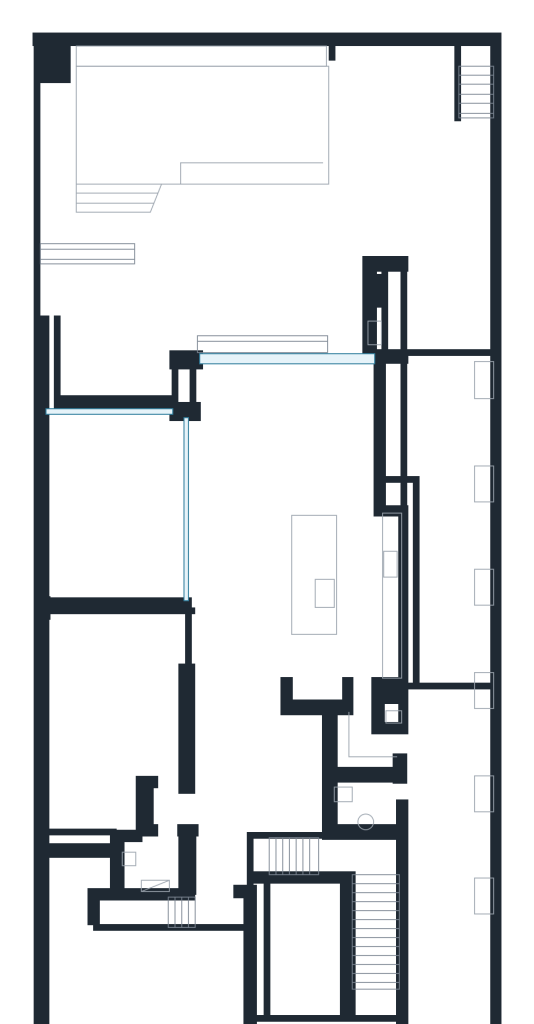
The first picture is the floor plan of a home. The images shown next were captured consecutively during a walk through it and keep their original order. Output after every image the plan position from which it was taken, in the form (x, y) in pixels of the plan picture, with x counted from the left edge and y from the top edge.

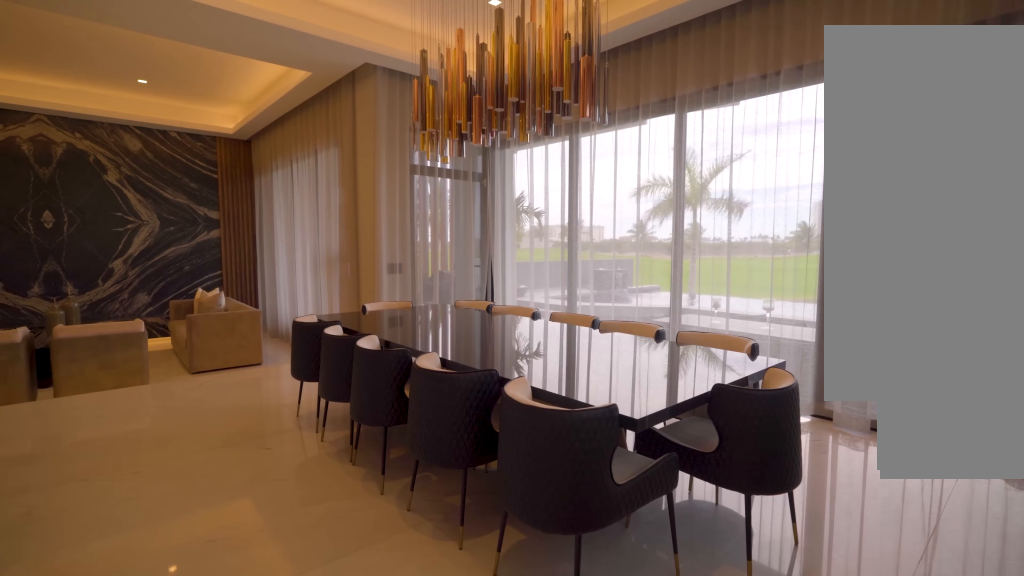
(329, 490)
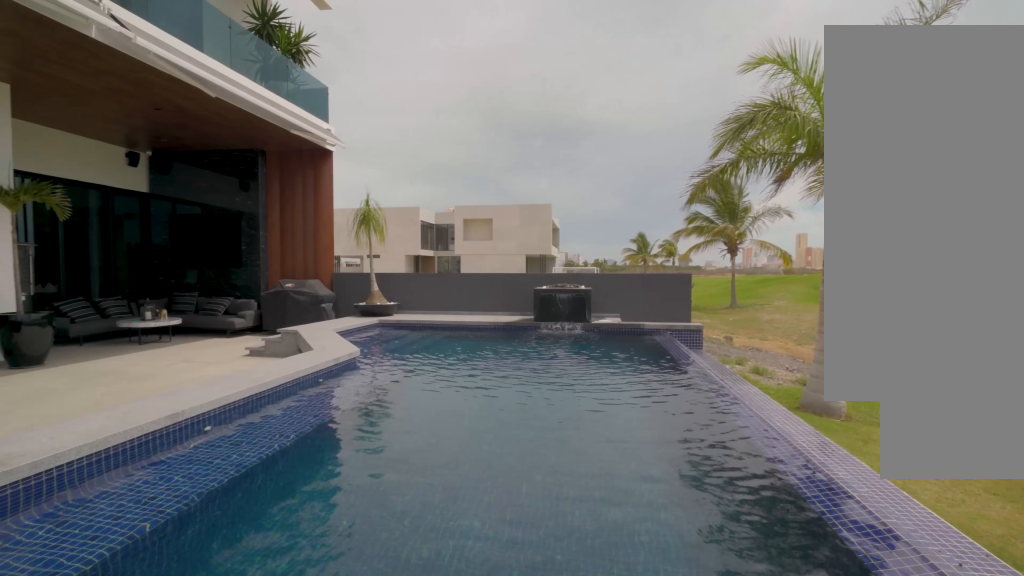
(369, 129)
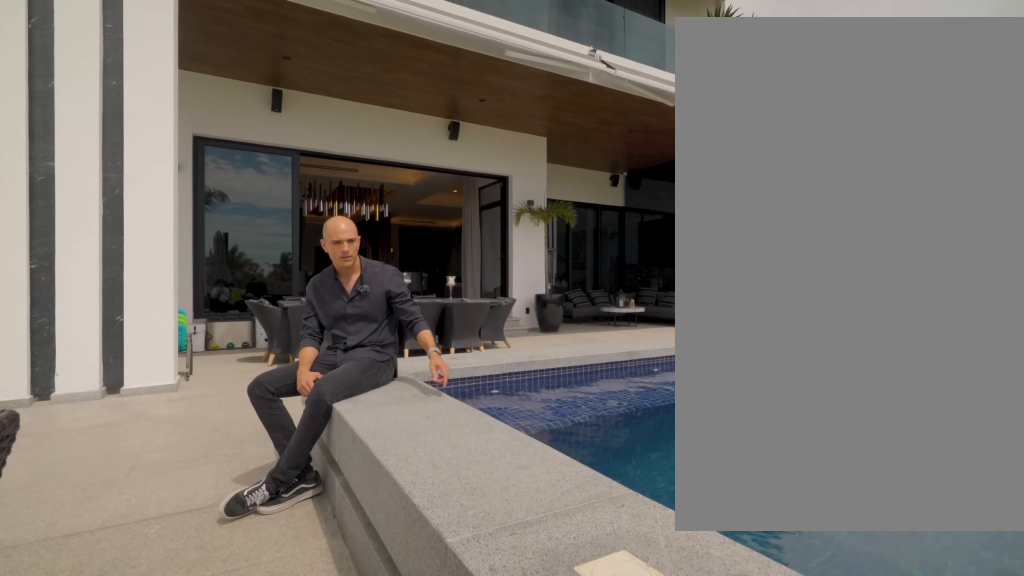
(369, 130)
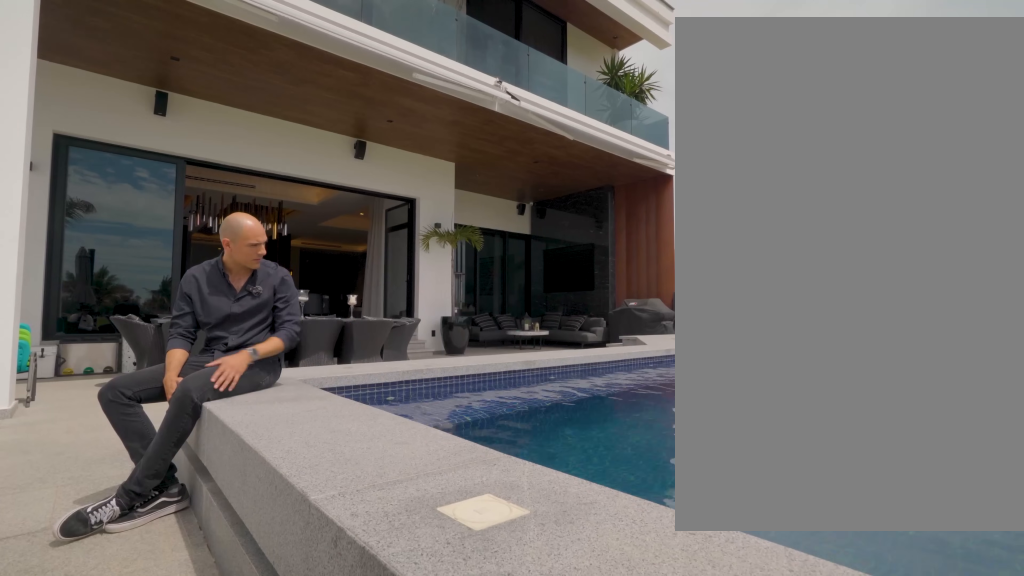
(369, 130)
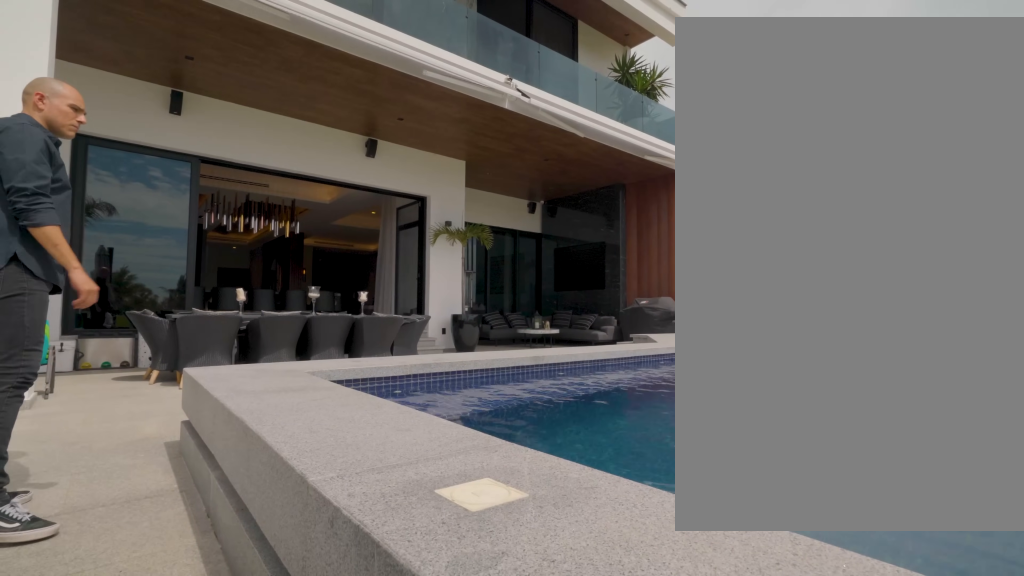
(369, 130)
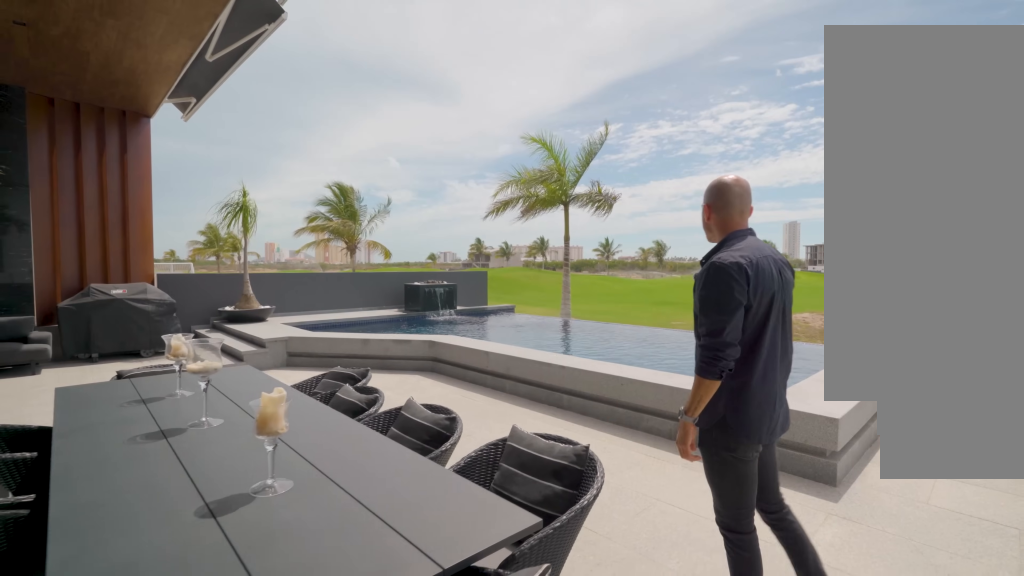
(335, 316)
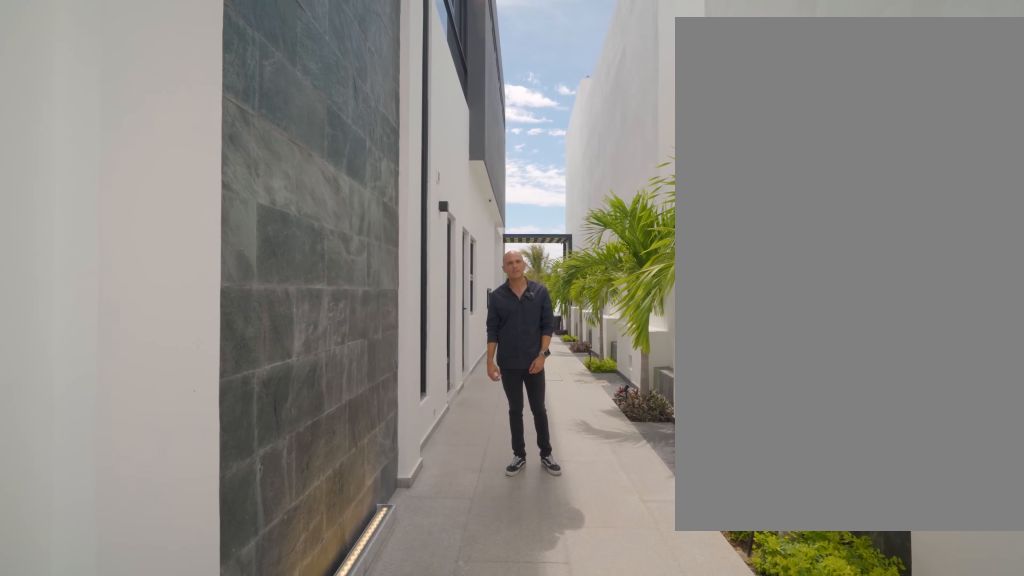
(455, 996)
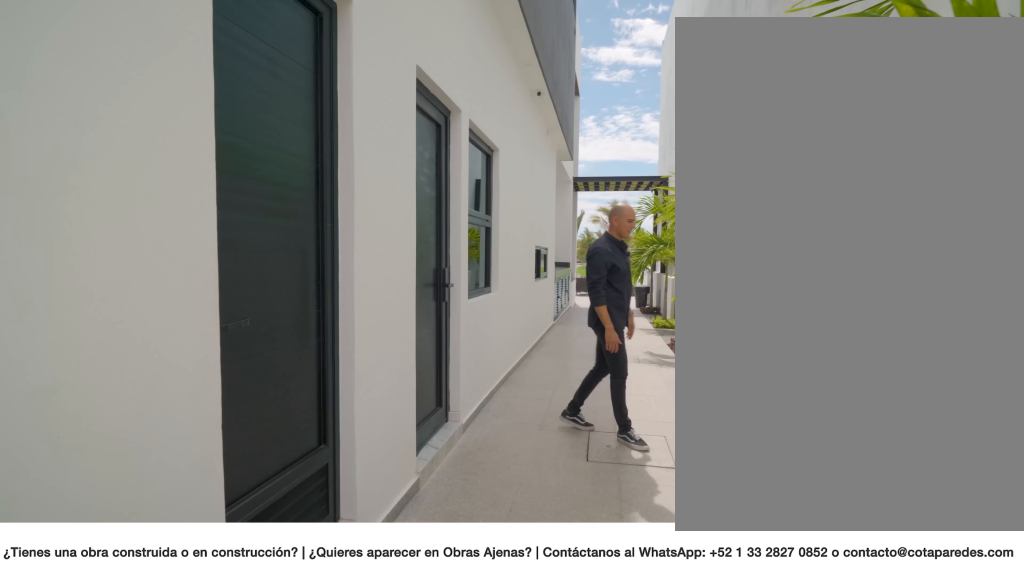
(450, 862)
